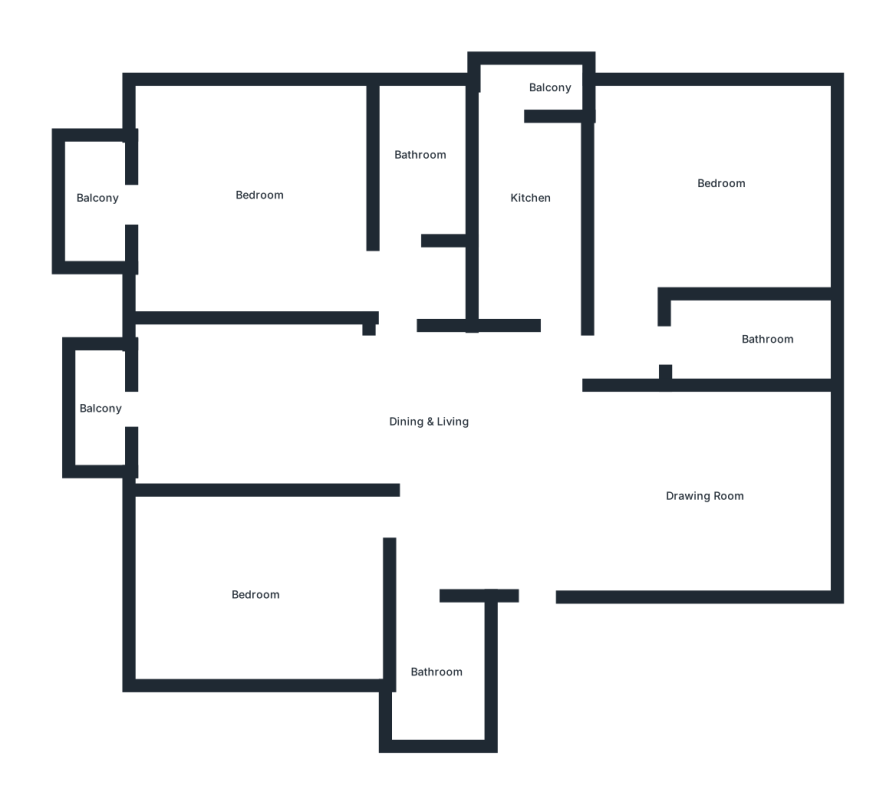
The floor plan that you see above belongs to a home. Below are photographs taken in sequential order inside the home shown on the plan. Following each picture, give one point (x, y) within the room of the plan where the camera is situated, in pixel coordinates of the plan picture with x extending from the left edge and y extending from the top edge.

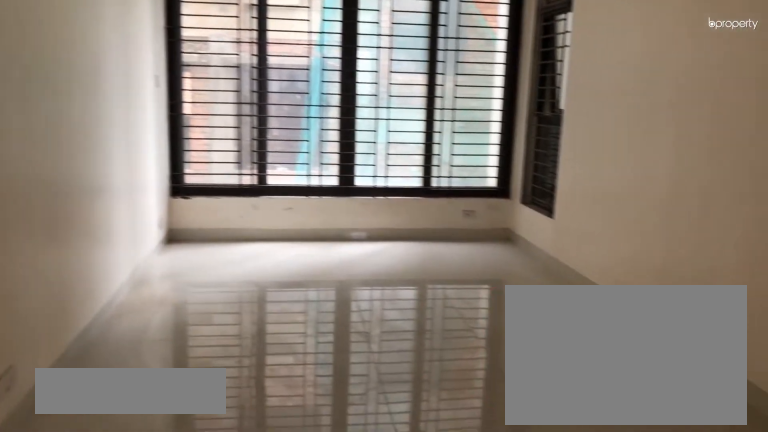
(702, 491)
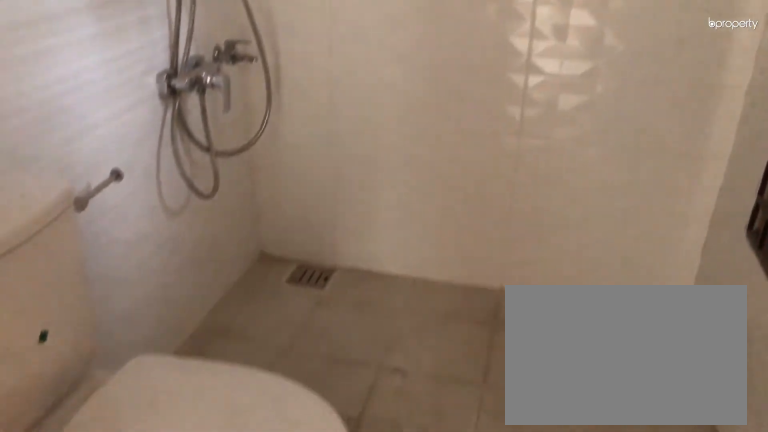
(433, 673)
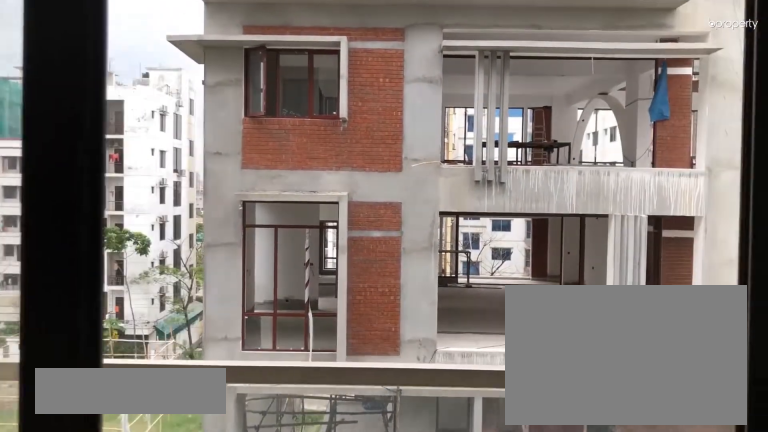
(97, 409)
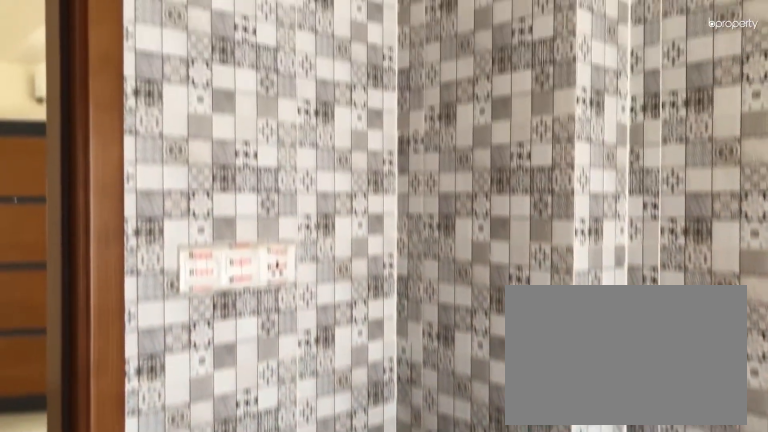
(527, 212)
